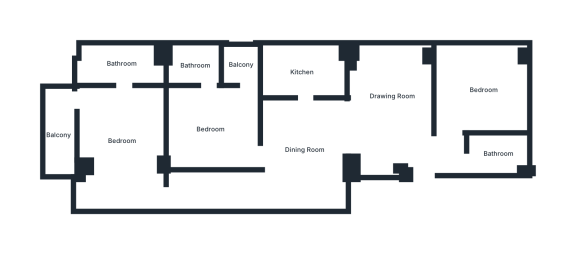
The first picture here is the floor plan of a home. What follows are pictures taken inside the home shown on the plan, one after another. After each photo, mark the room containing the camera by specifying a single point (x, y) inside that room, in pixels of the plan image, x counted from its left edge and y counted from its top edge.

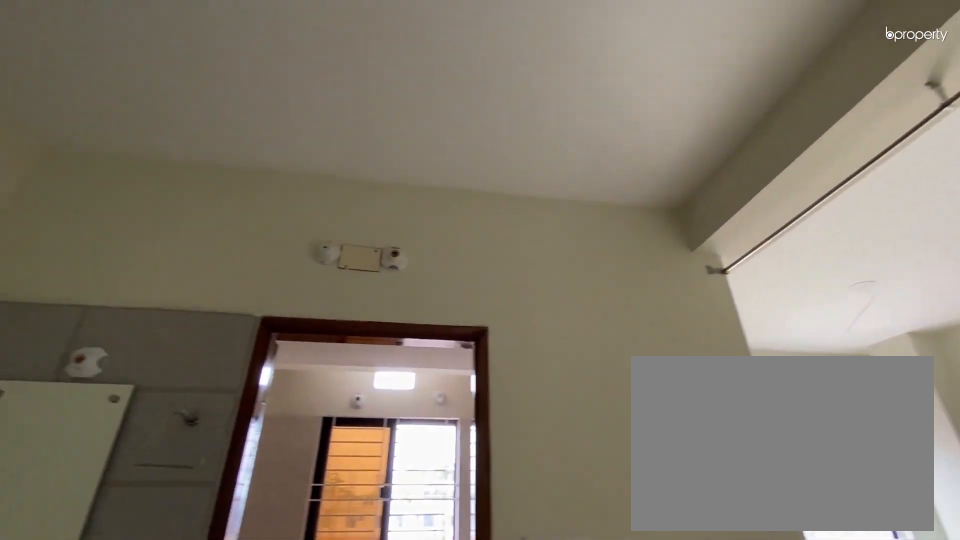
(304, 150)
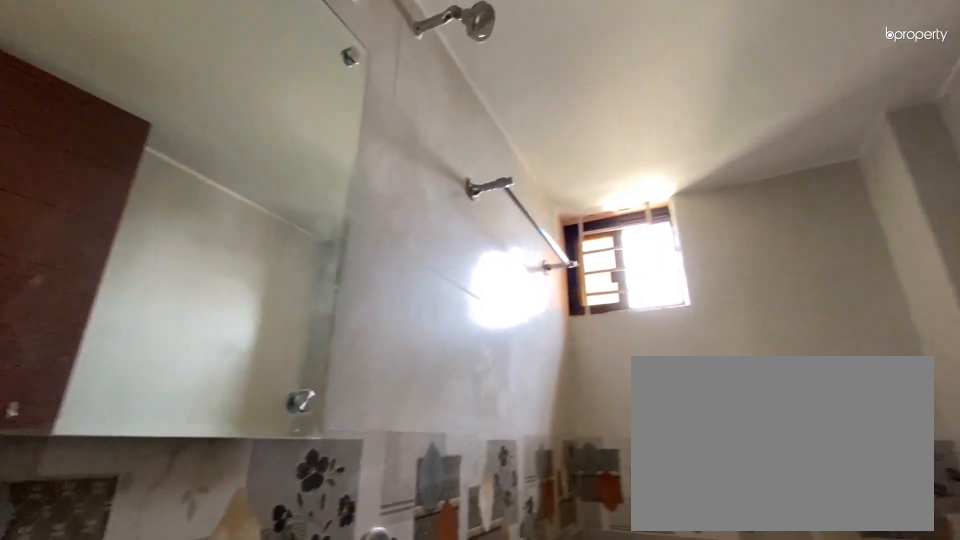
(500, 154)
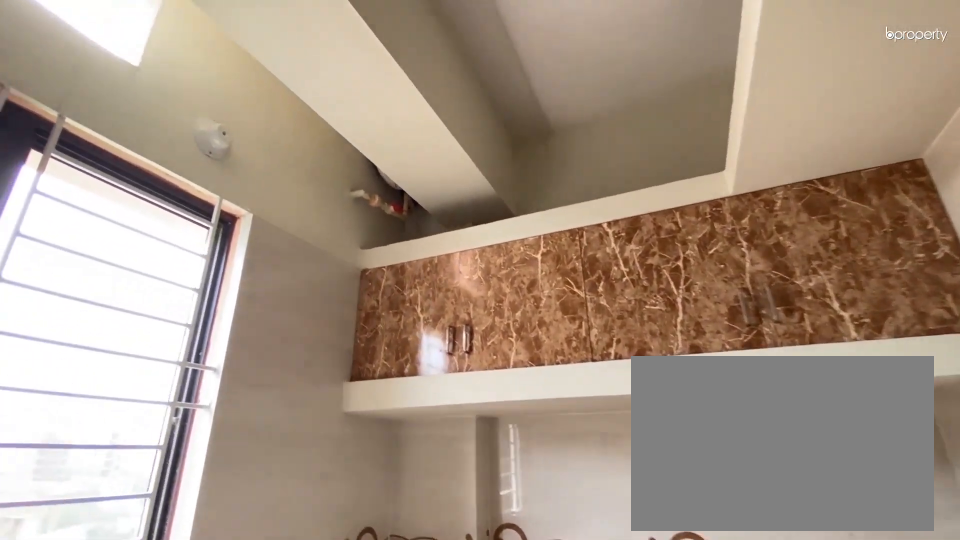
(301, 72)
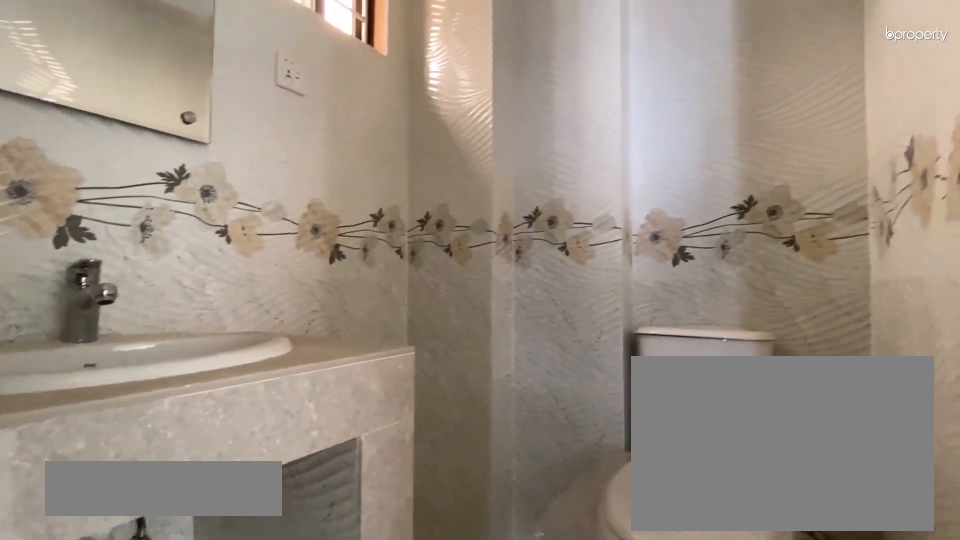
(121, 64)
